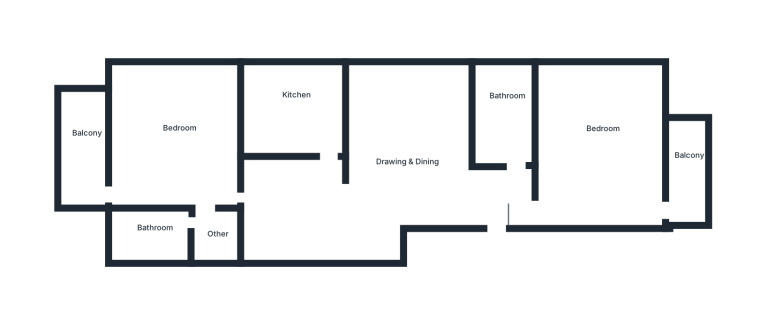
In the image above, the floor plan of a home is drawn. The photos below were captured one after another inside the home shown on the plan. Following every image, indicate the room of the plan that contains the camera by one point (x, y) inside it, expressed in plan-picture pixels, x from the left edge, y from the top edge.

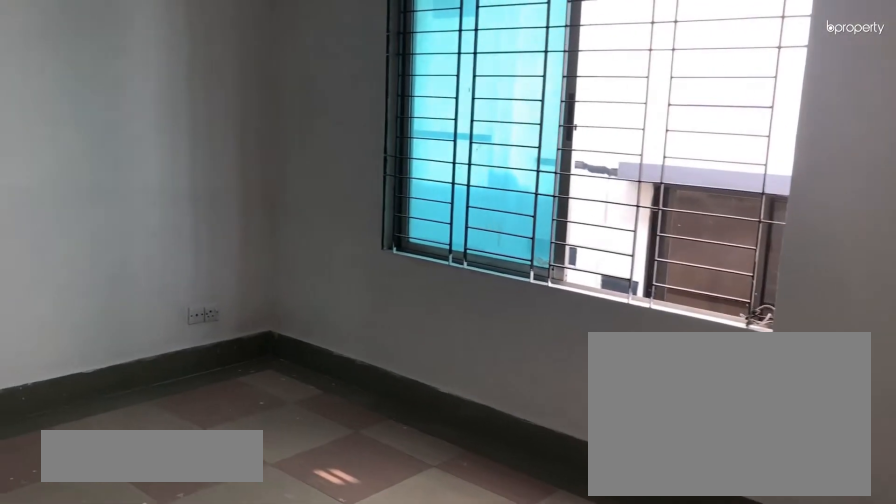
(491, 196)
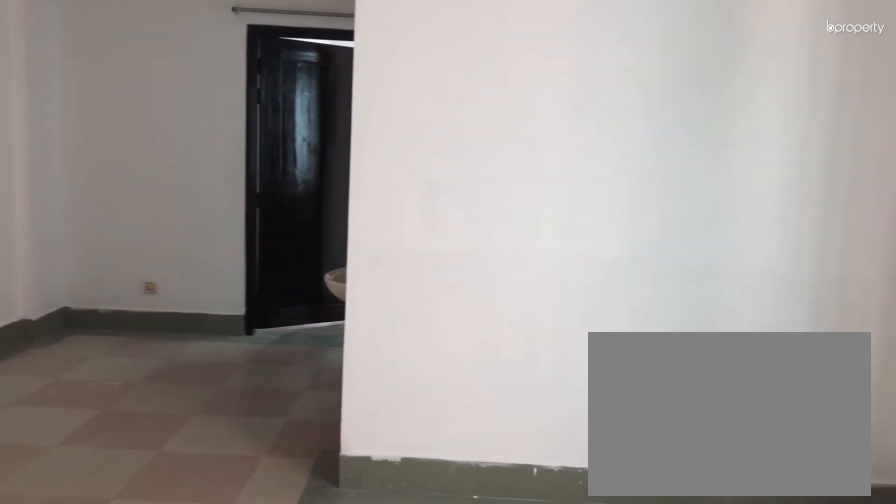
(401, 151)
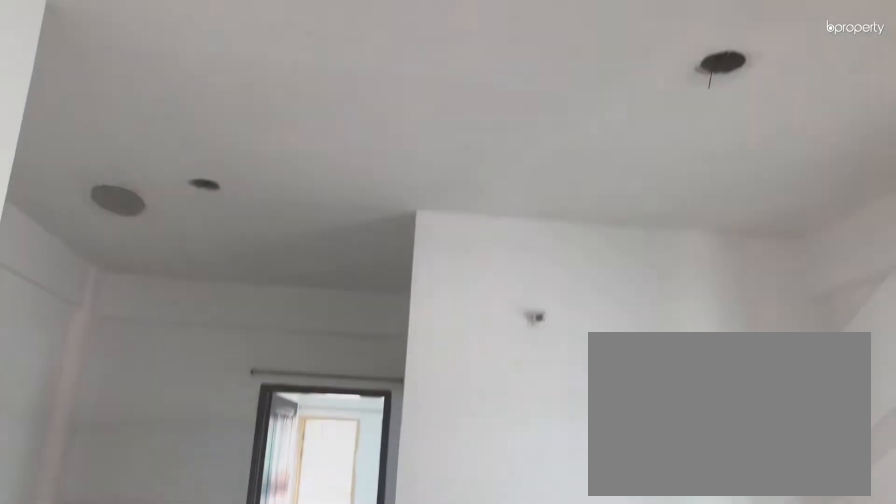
(401, 151)
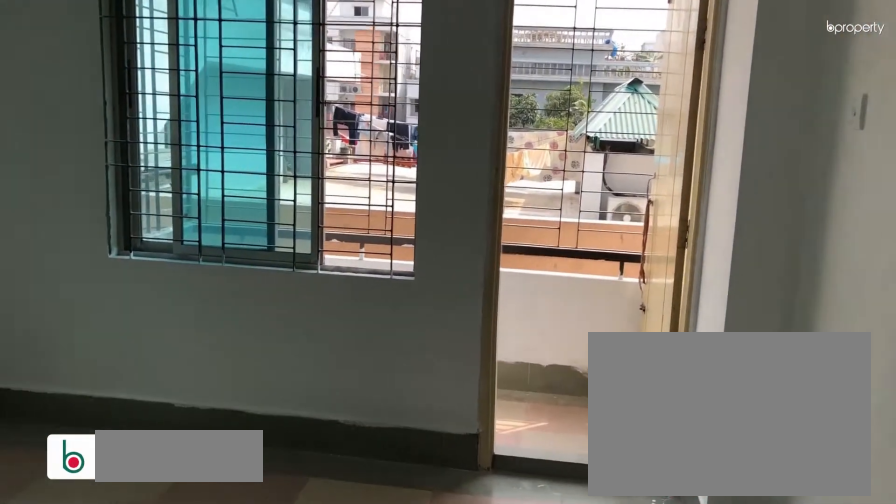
(606, 140)
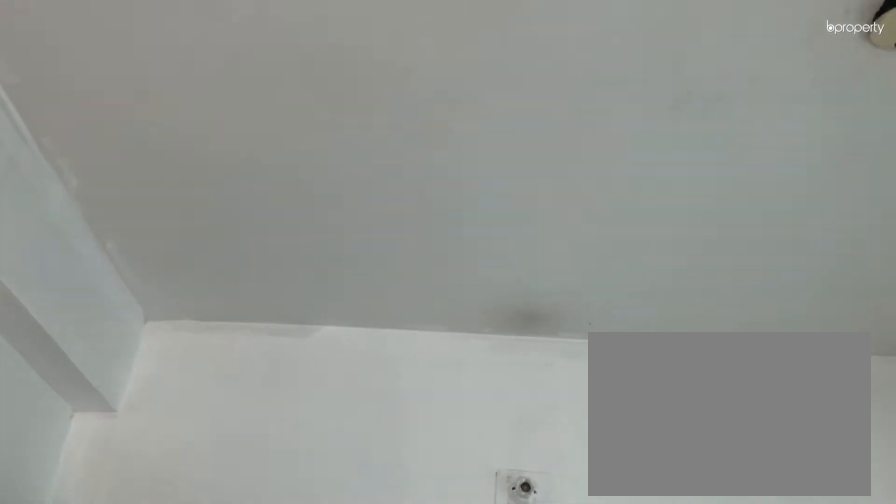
(606, 140)
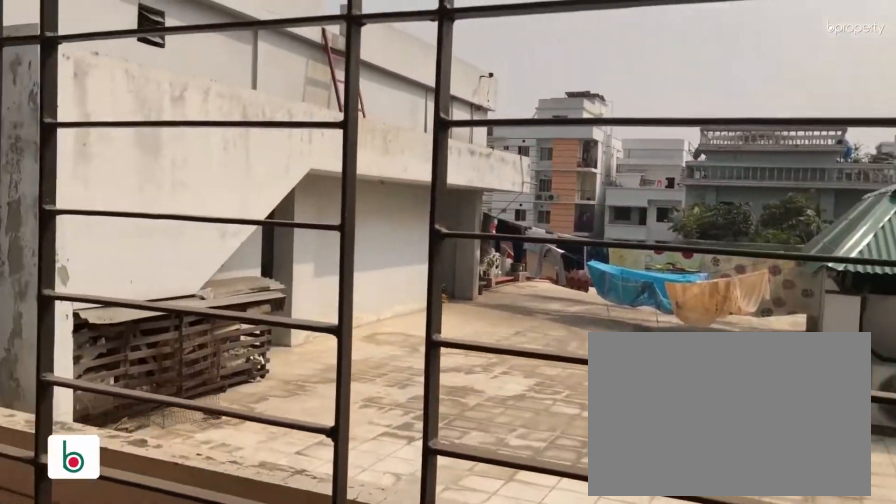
(690, 160)
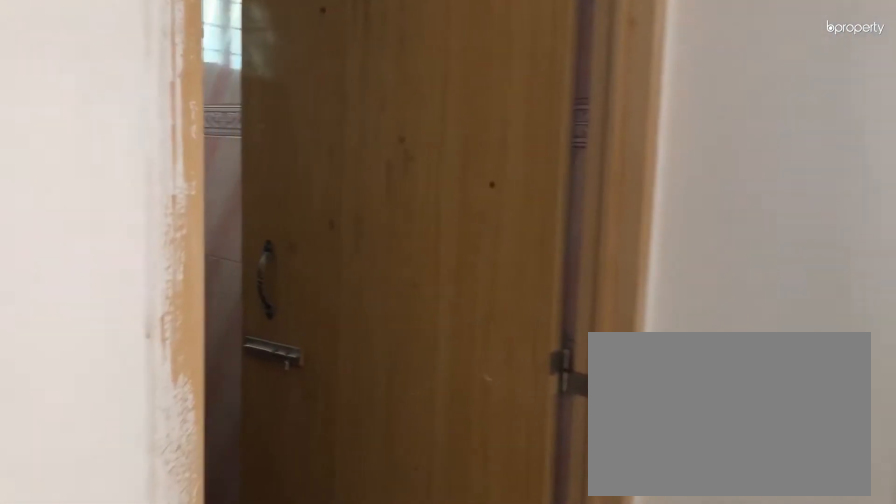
(510, 159)
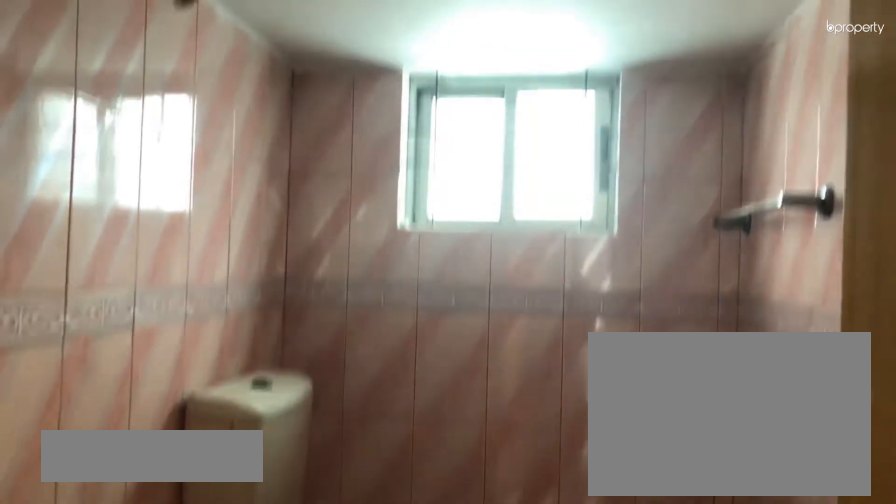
(508, 123)
